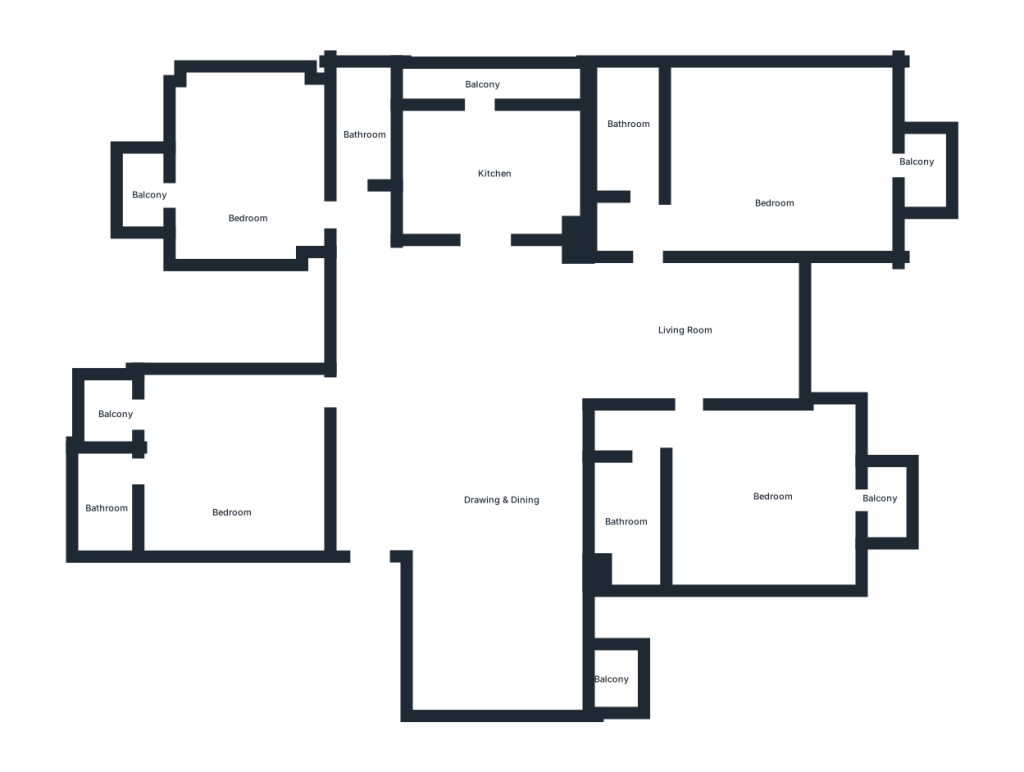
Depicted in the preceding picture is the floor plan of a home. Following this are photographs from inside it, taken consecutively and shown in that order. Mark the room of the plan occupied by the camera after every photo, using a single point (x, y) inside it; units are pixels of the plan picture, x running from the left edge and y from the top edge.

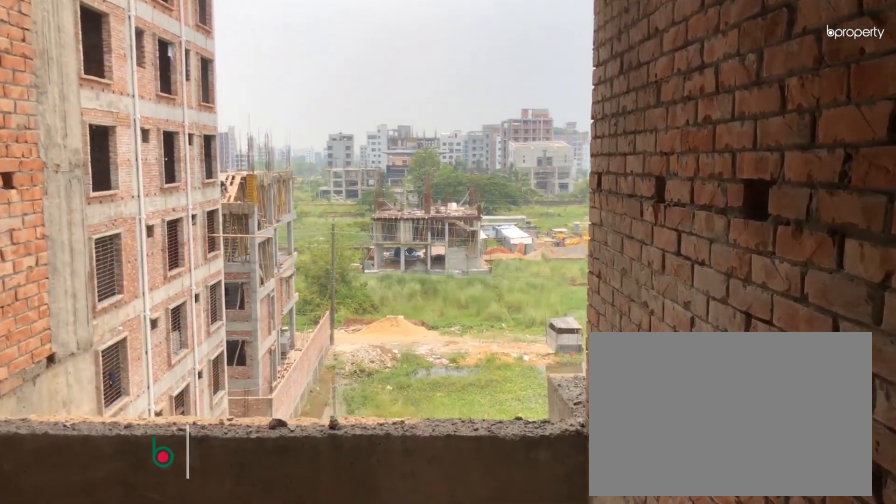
(708, 330)
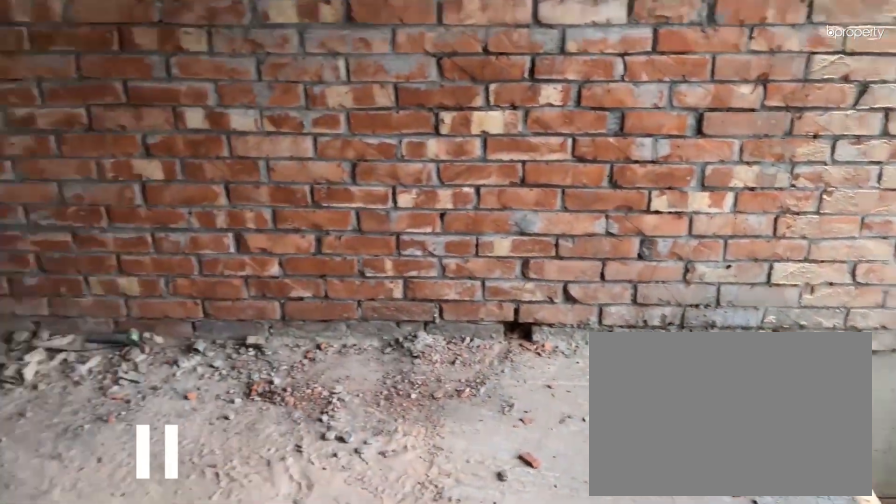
(708, 330)
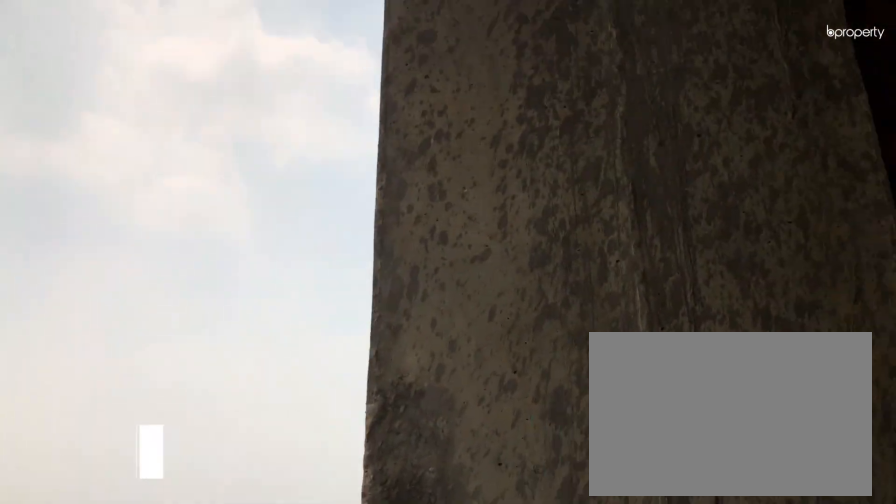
(918, 163)
